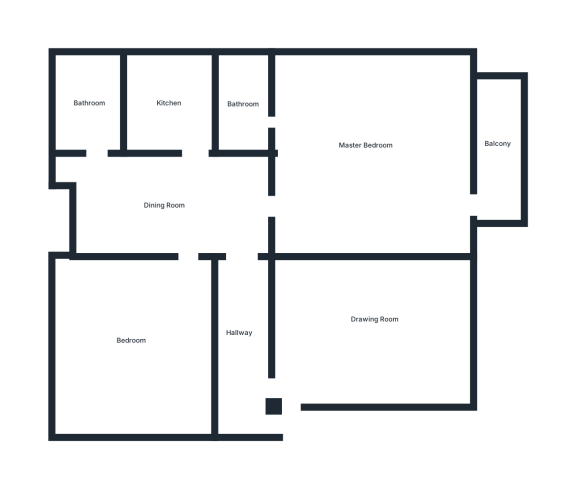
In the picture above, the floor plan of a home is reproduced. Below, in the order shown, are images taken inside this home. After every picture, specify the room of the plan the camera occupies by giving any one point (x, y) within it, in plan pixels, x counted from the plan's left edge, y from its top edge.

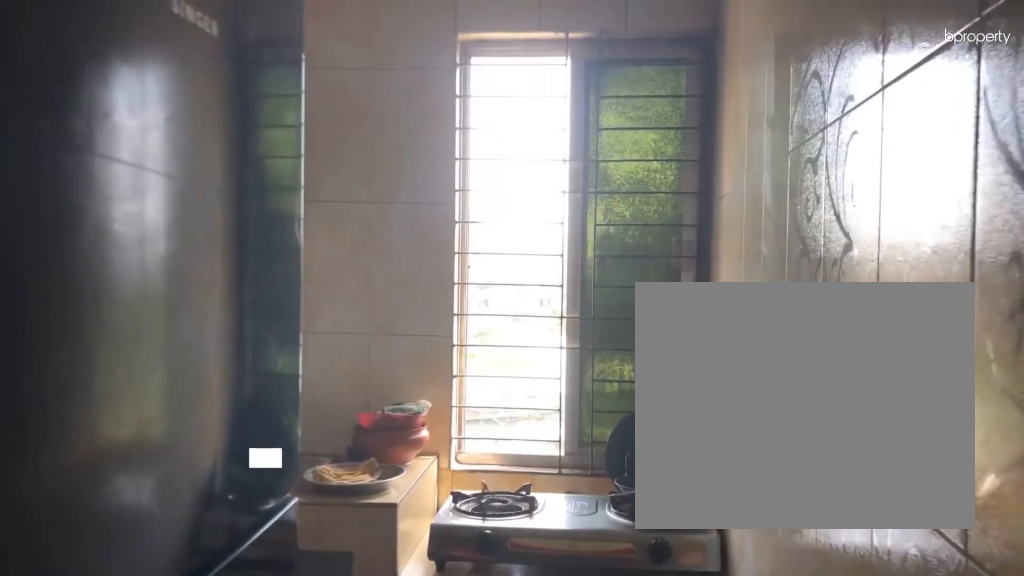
(169, 101)
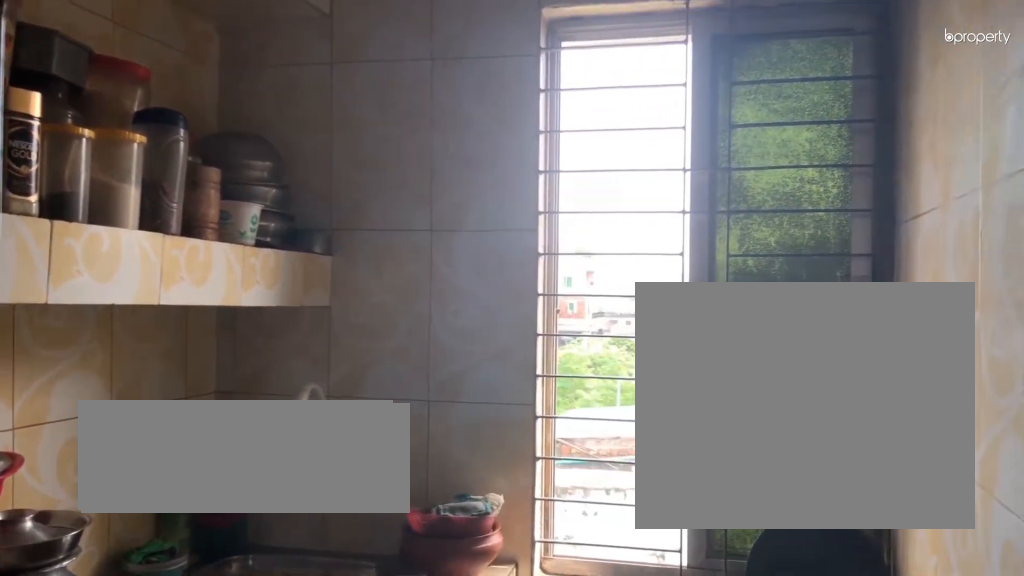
(169, 101)
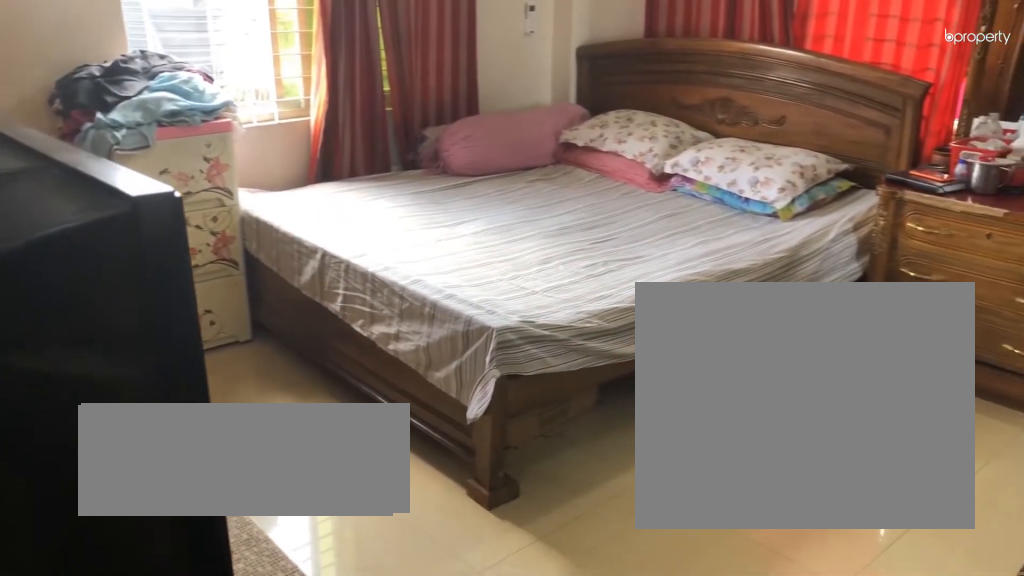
(365, 144)
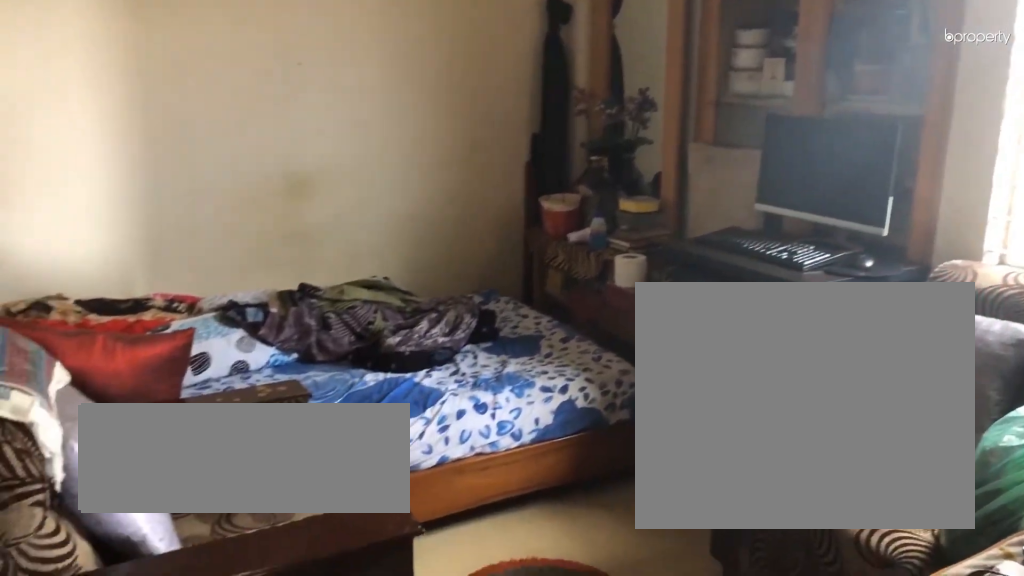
(131, 340)
